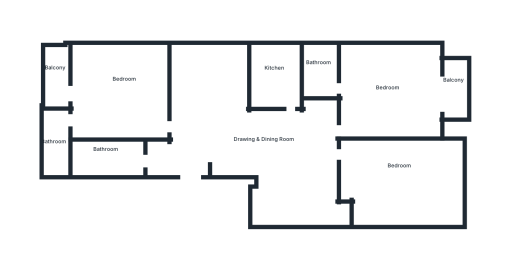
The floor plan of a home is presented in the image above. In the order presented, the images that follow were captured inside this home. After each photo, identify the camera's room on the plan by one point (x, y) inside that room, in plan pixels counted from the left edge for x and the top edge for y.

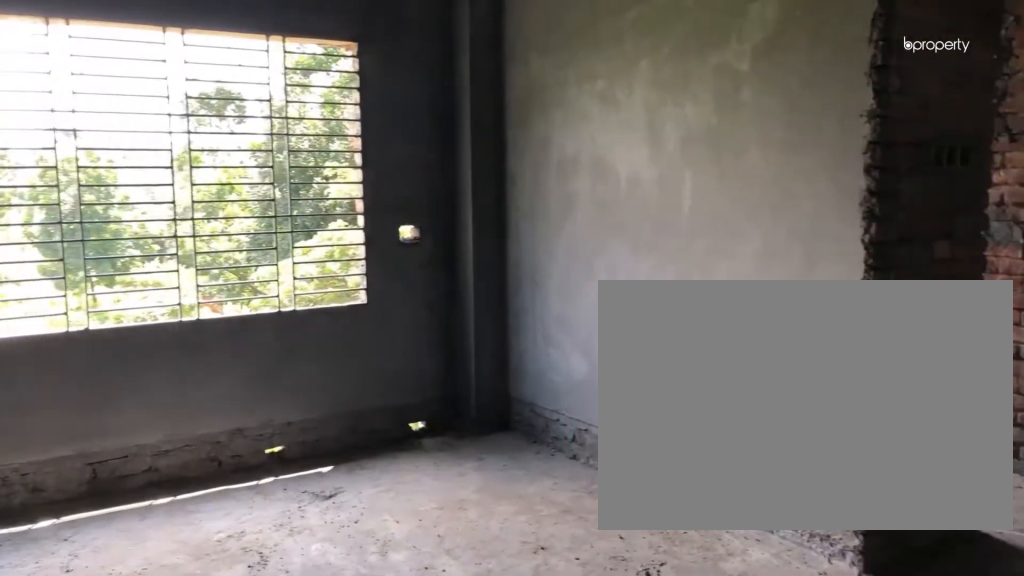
(201, 162)
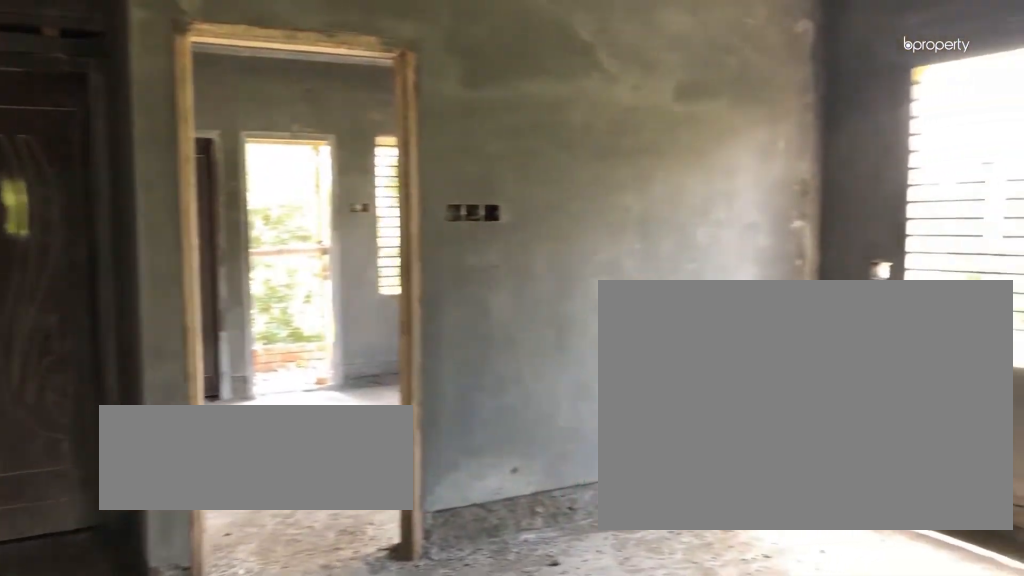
(230, 140)
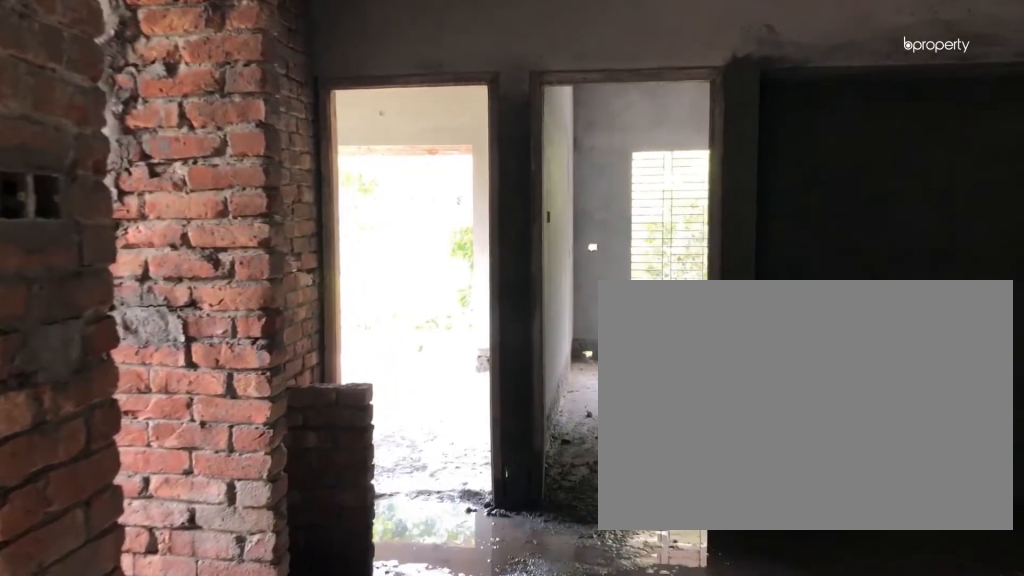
(284, 153)
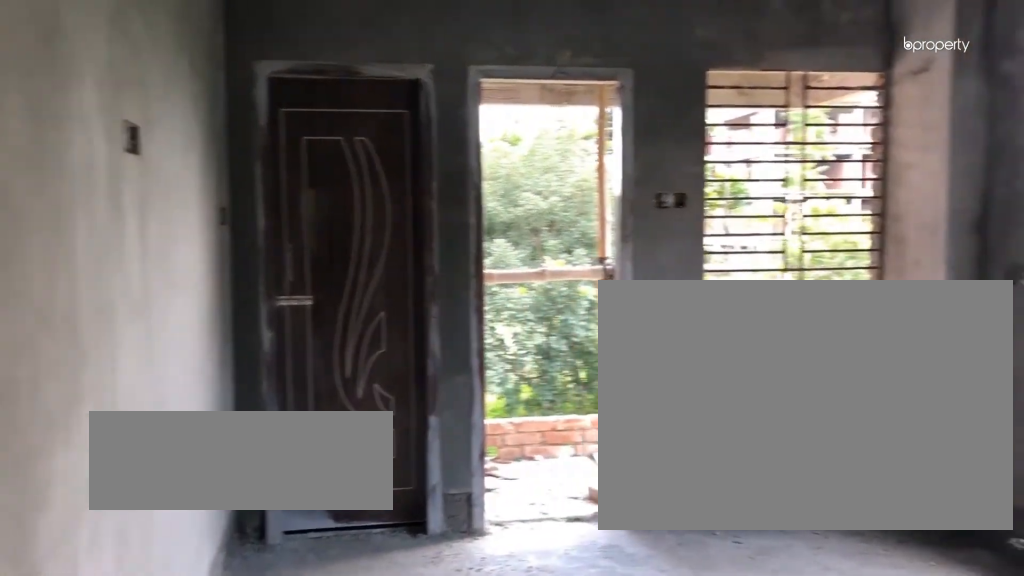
(125, 87)
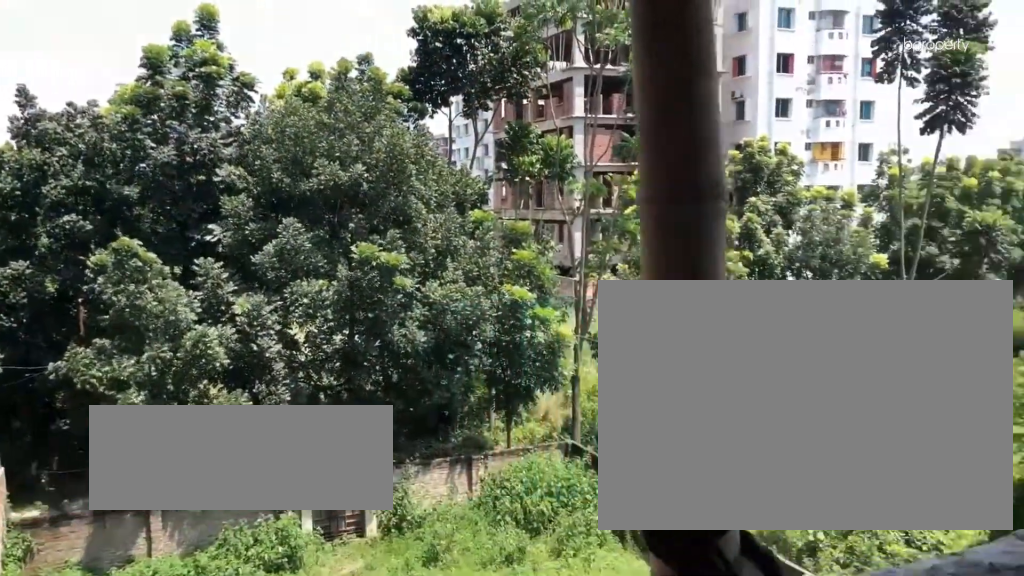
(61, 75)
